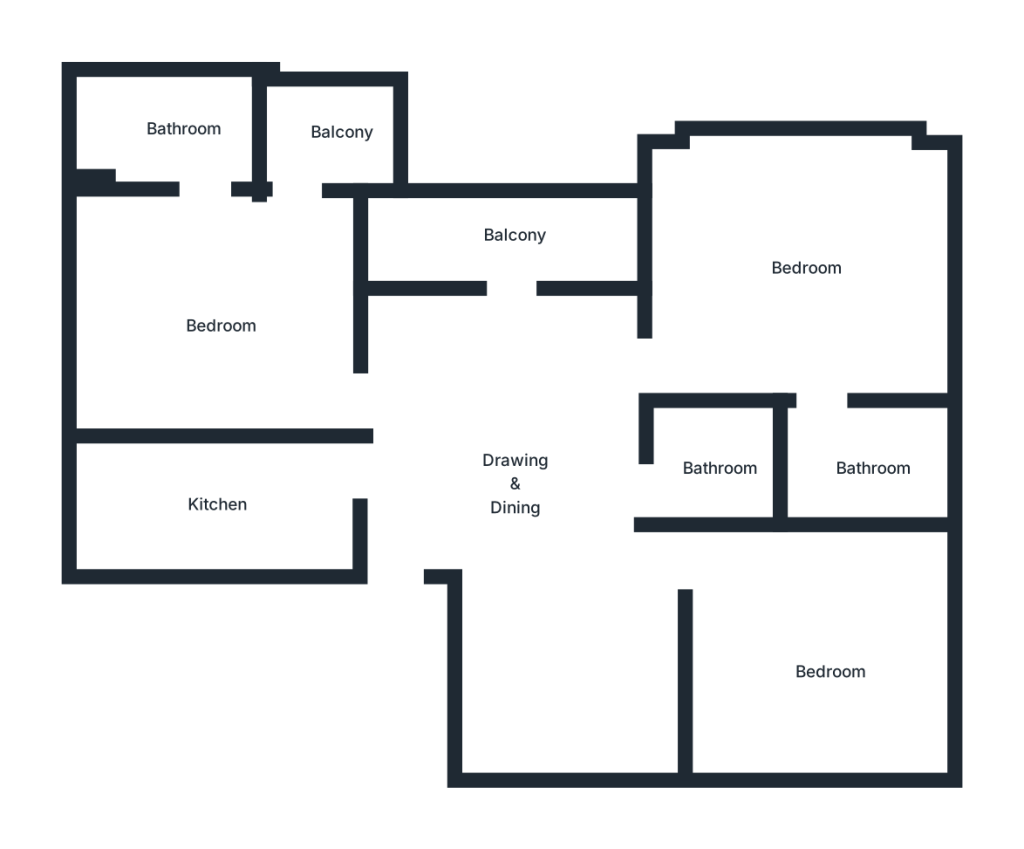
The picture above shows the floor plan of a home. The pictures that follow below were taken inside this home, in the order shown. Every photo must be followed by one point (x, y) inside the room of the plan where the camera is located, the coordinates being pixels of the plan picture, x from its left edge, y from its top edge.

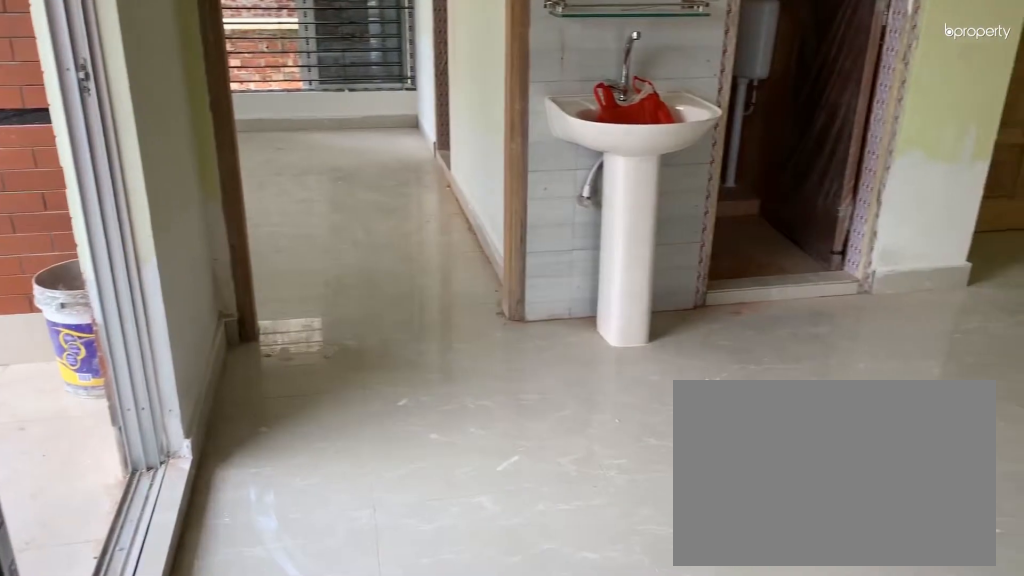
(517, 500)
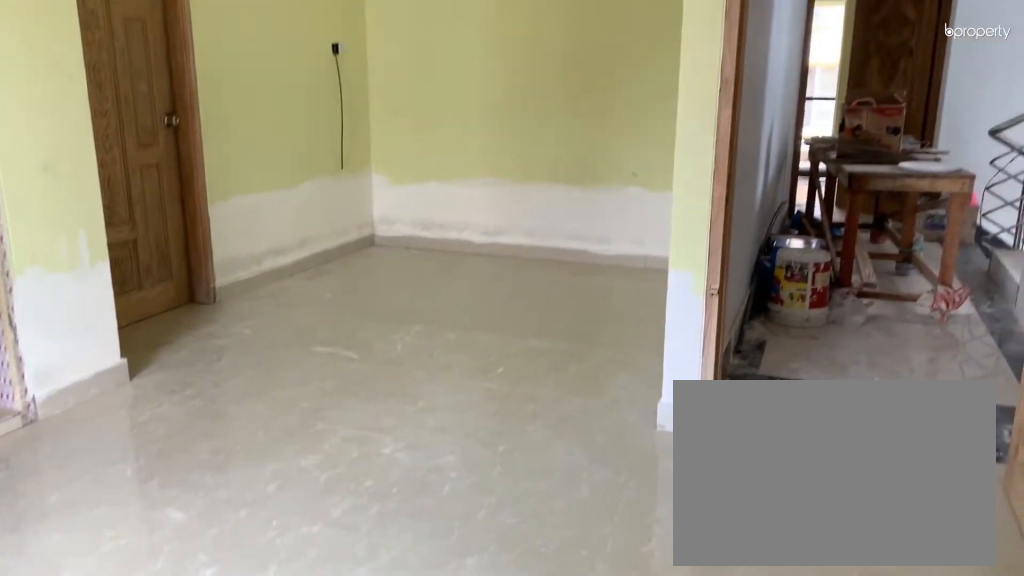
(517, 500)
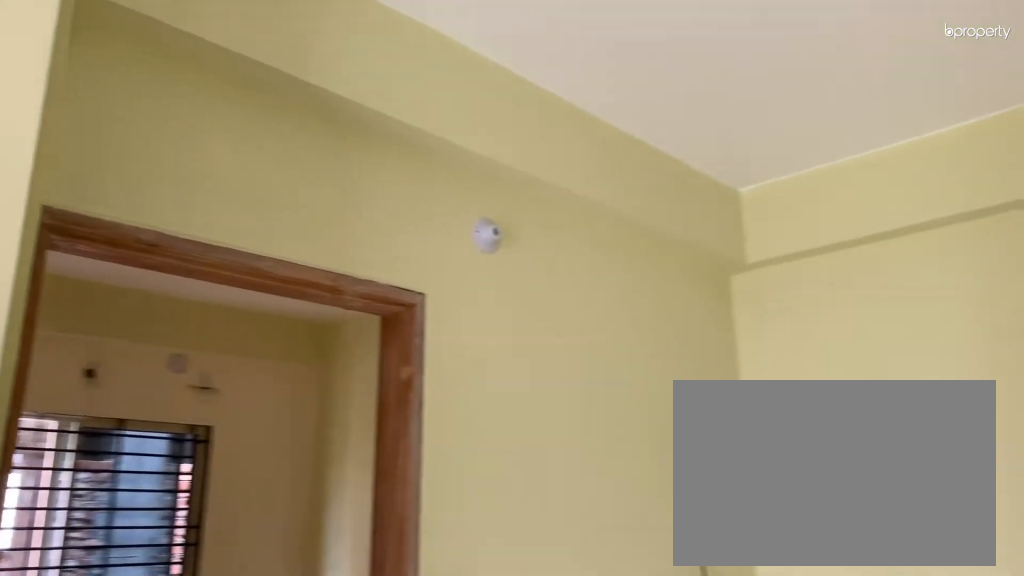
(568, 680)
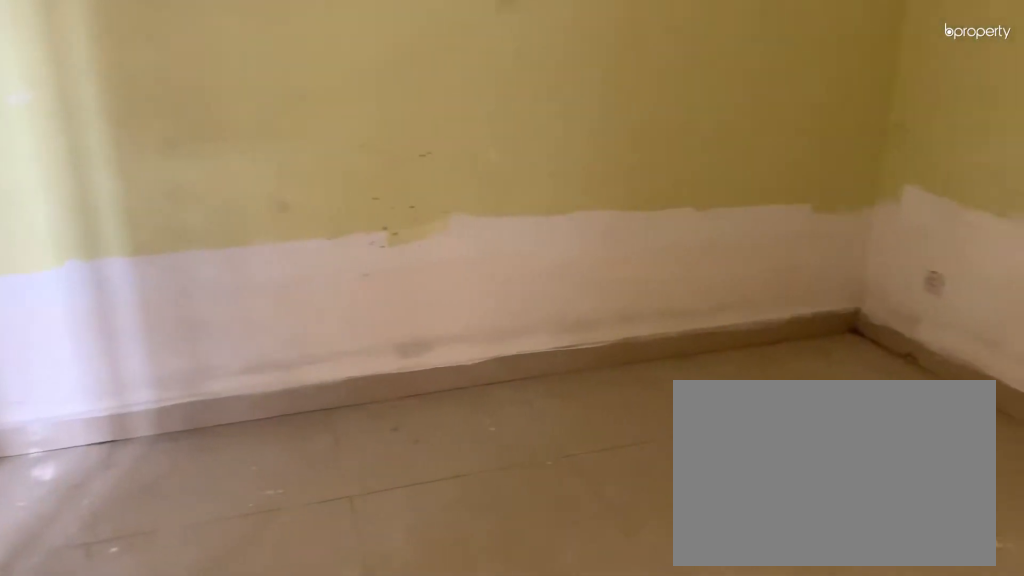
(826, 668)
